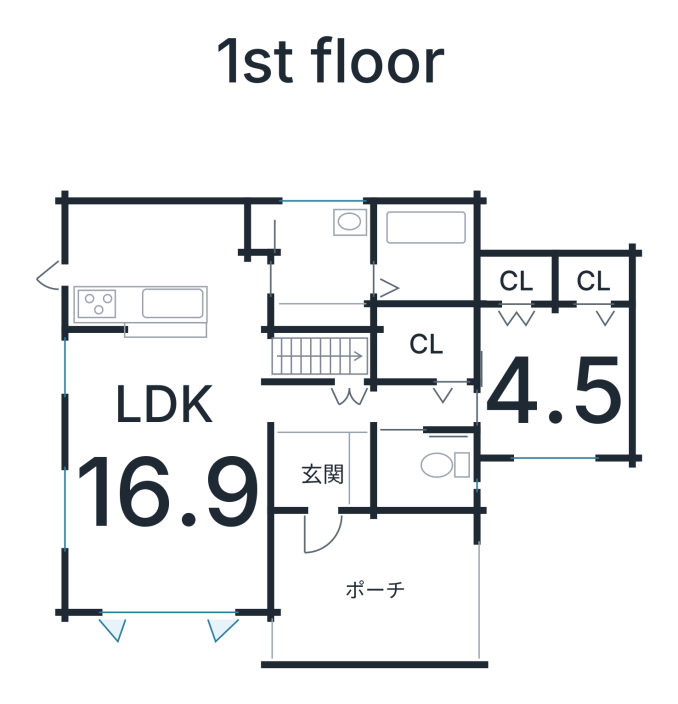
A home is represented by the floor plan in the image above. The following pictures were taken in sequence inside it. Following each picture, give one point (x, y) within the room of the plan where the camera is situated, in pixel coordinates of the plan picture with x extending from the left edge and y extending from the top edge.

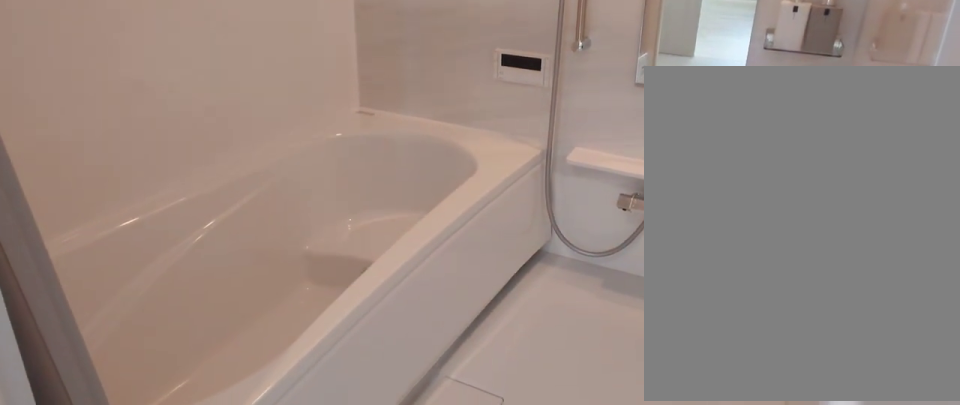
(422, 257)
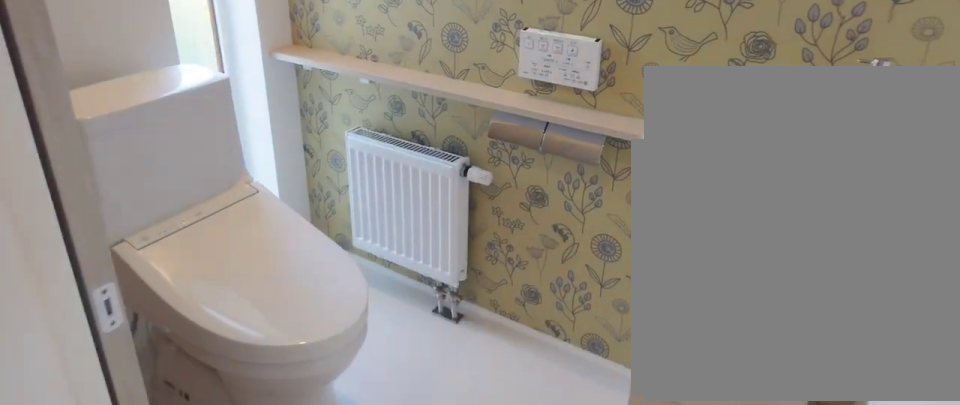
(418, 477)
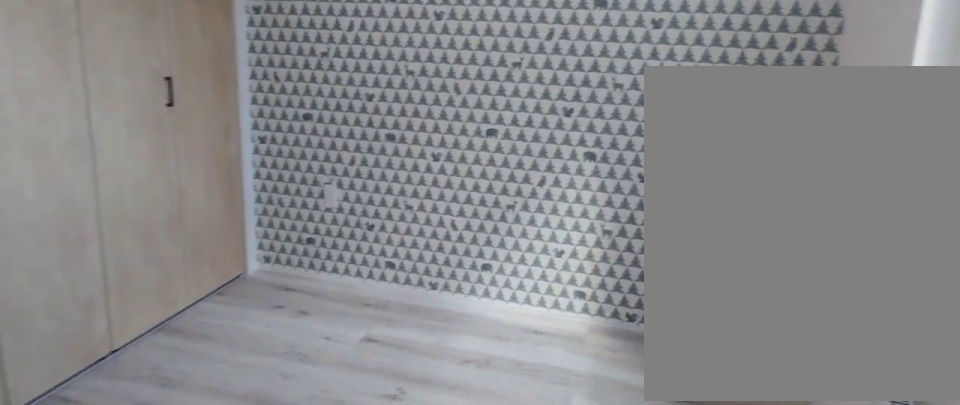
(551, 379)
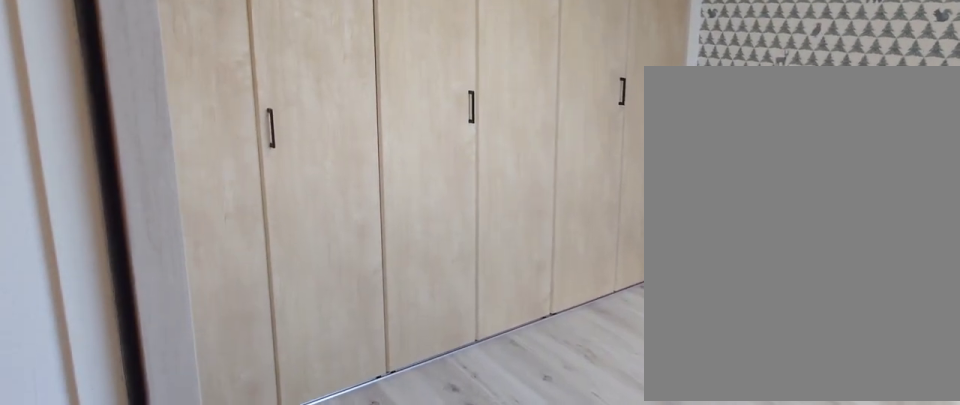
(551, 379)
